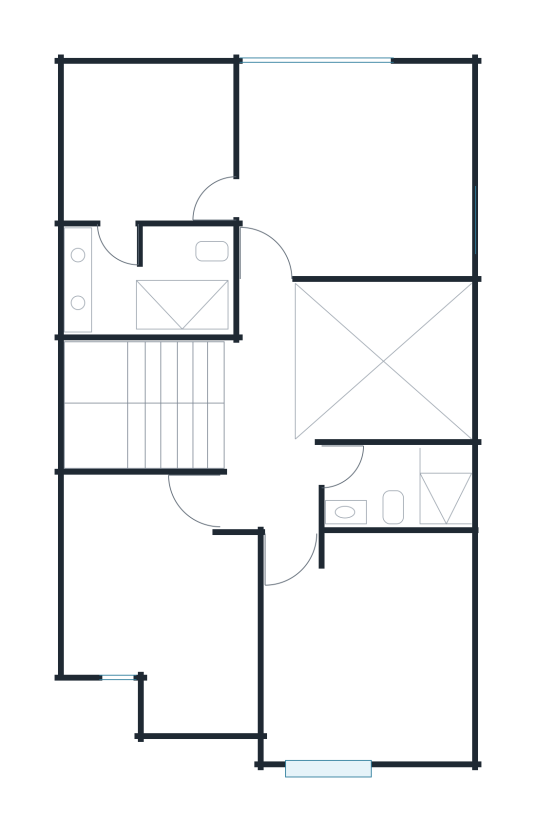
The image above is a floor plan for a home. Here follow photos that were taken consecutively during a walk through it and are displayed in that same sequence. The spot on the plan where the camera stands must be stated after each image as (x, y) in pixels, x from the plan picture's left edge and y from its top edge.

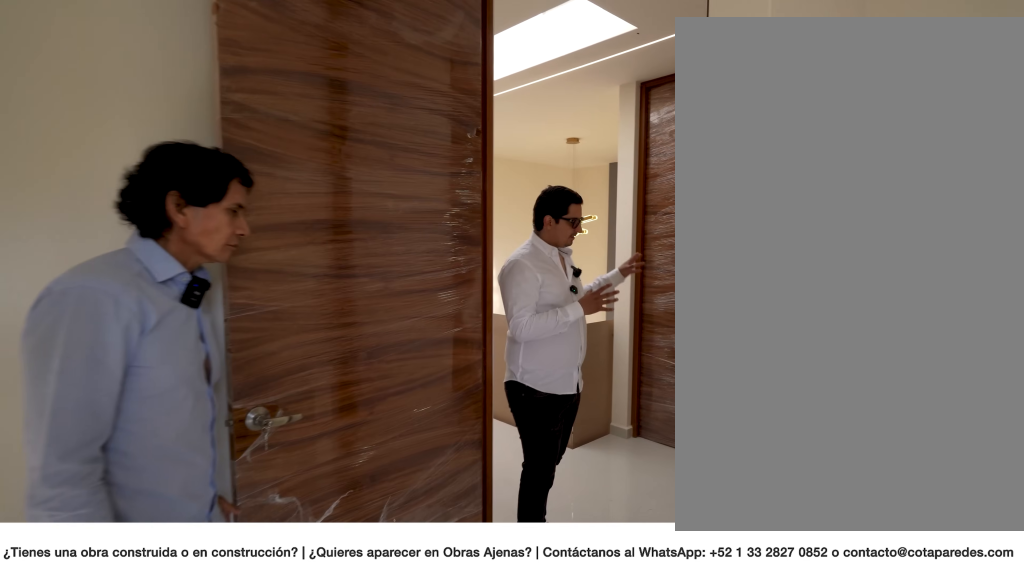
(195, 534)
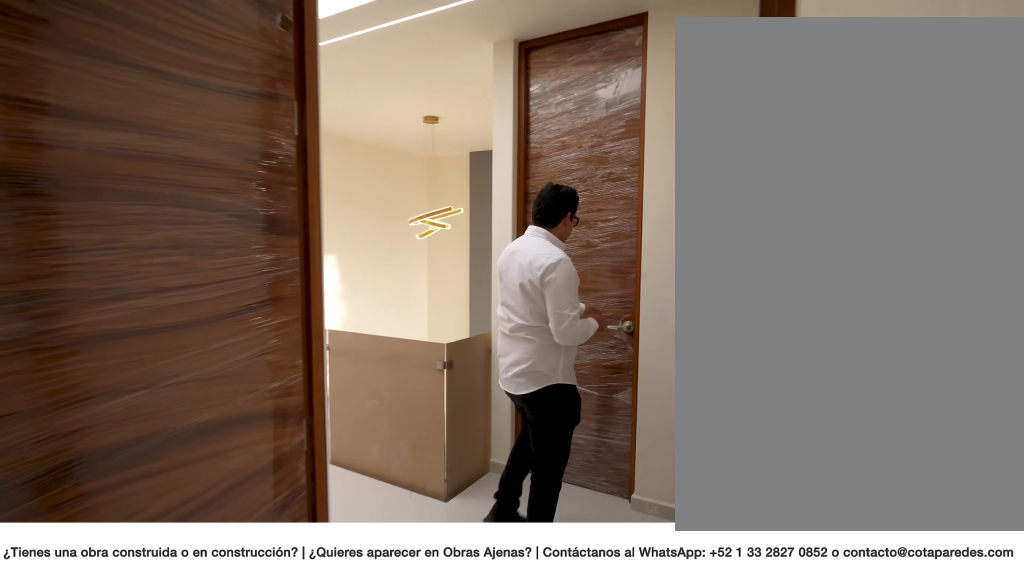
(228, 504)
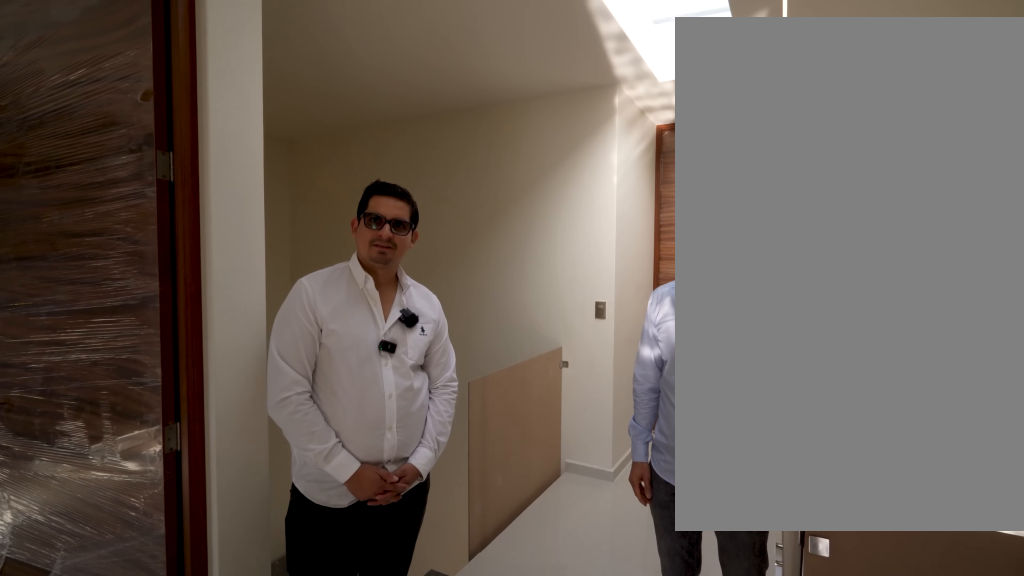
(290, 548)
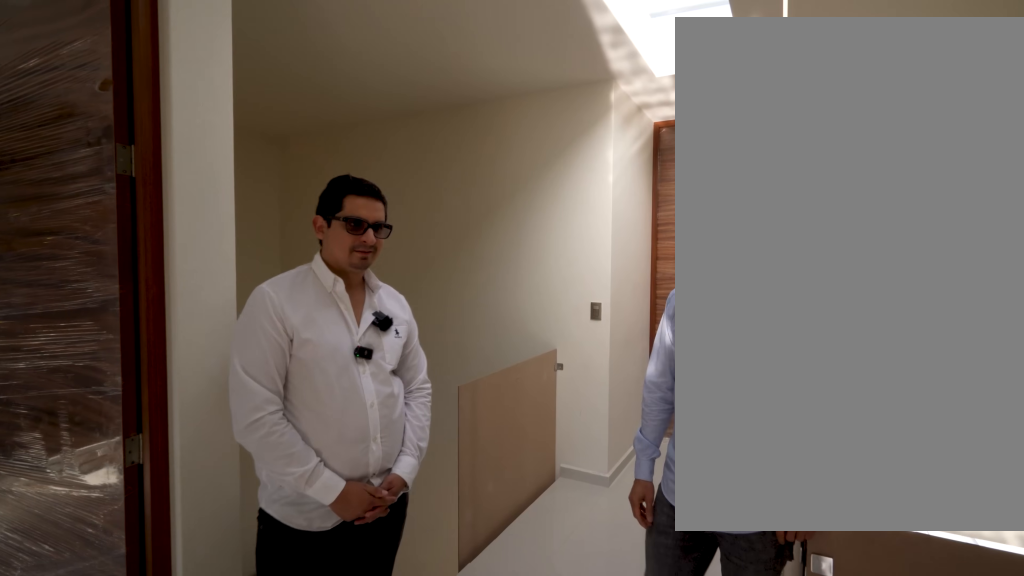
(290, 548)
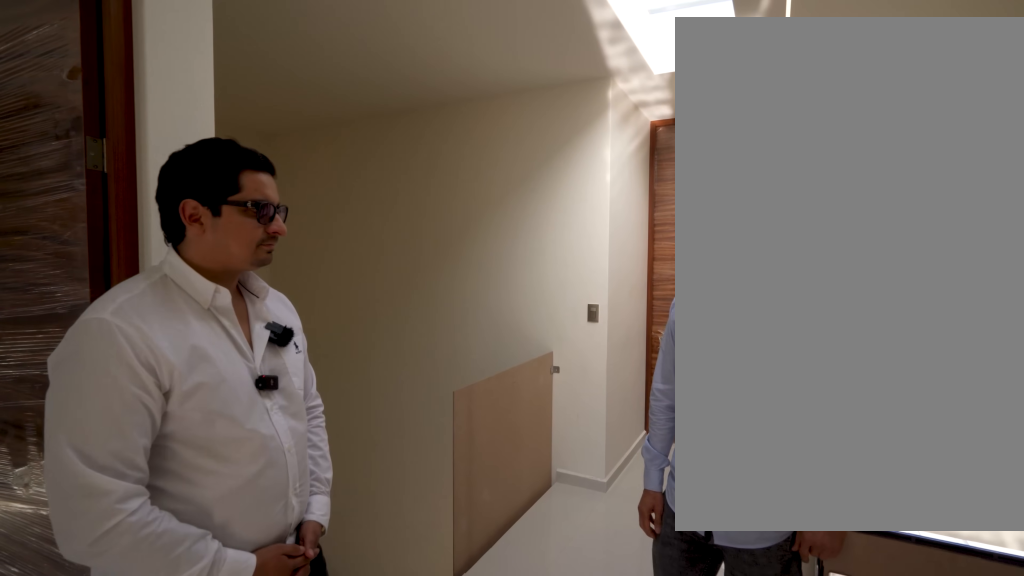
(290, 548)
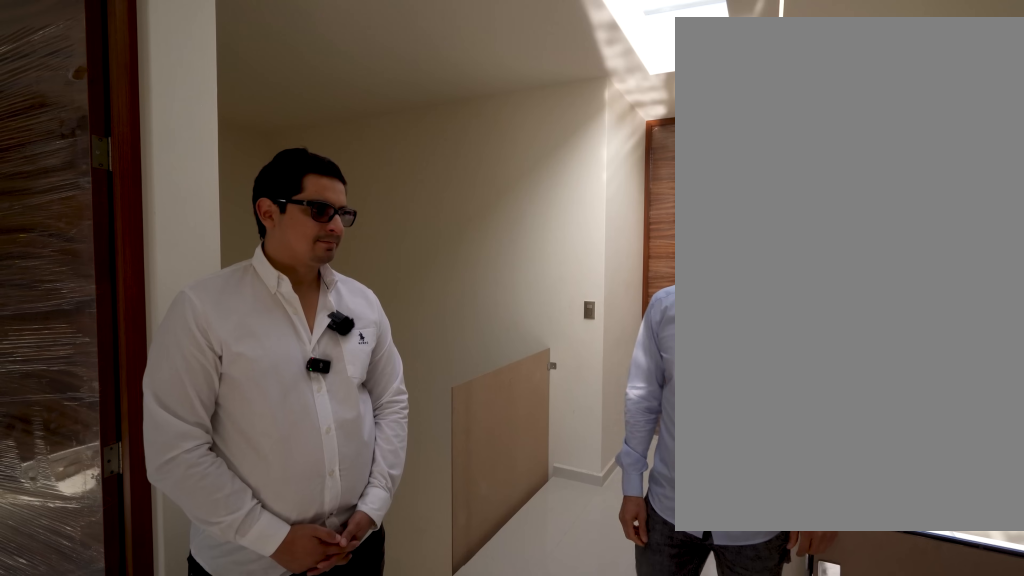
(290, 549)
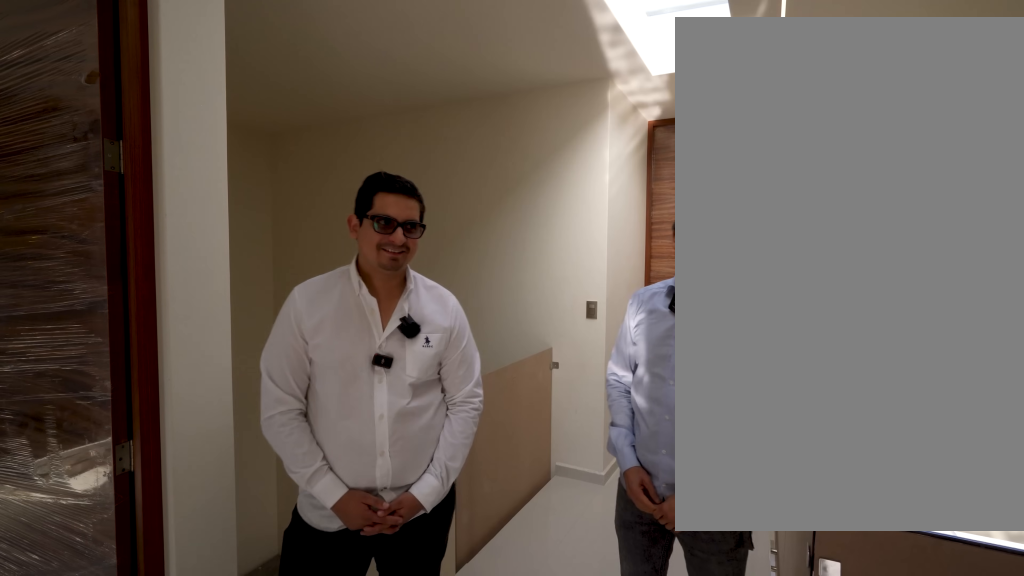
(290, 548)
